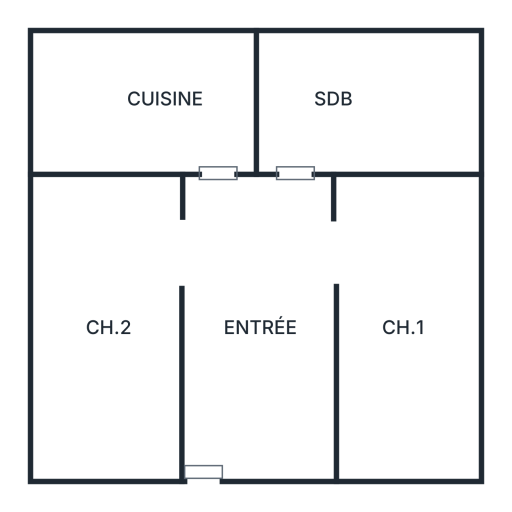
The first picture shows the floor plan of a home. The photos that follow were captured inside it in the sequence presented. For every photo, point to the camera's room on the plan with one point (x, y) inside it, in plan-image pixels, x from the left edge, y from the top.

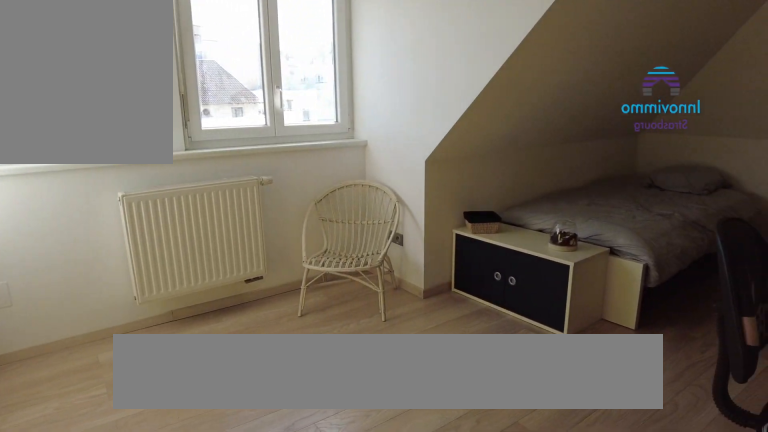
(409, 410)
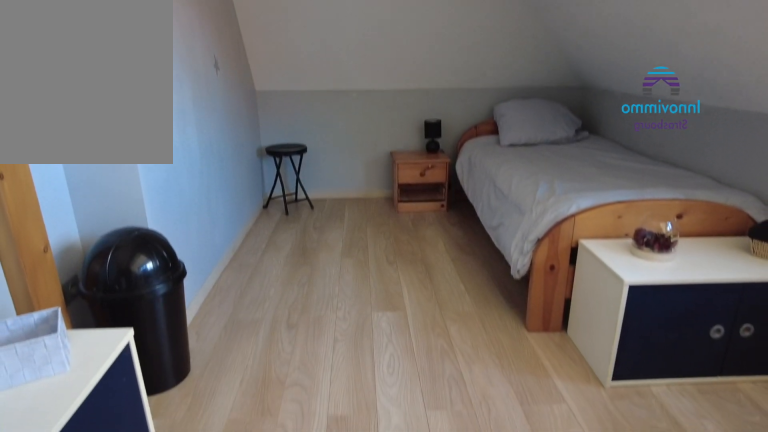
(110, 408)
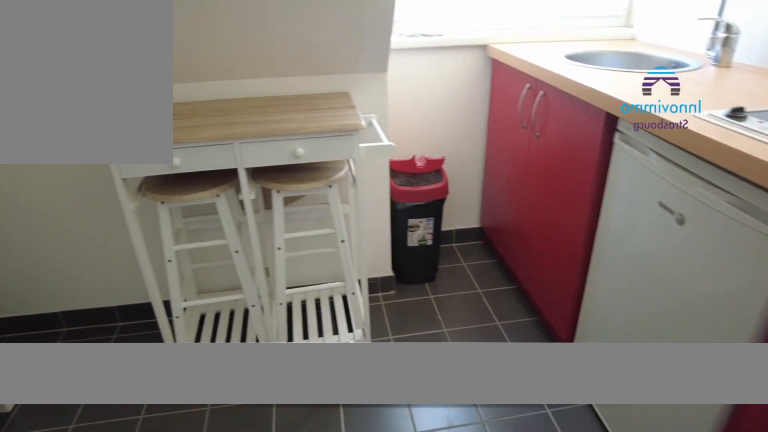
(171, 141)
